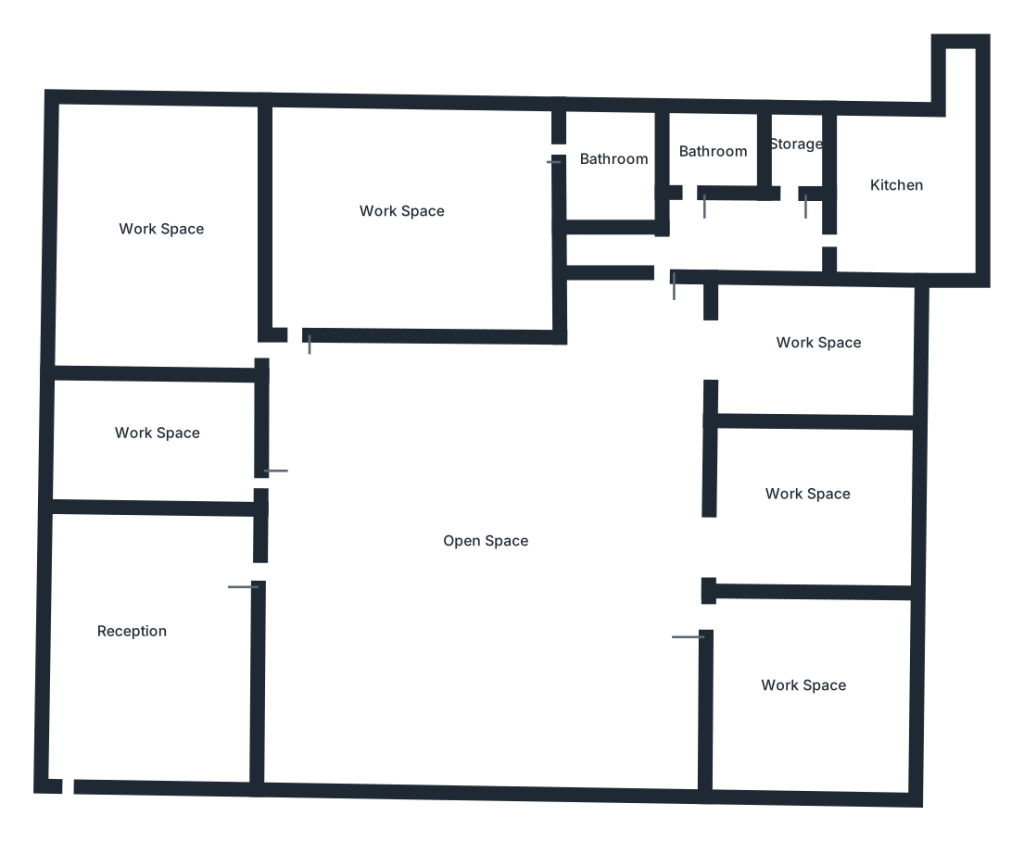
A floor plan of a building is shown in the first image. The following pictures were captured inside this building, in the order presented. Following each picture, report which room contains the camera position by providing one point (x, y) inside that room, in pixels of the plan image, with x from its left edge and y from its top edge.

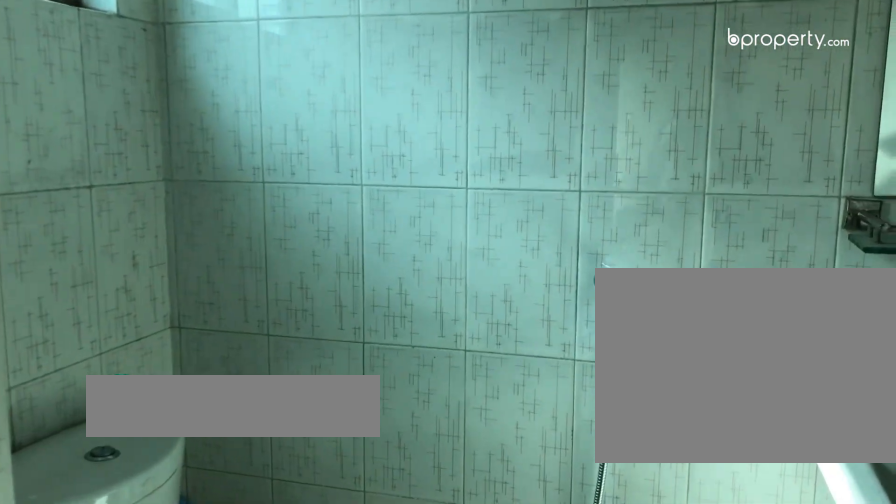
(611, 177)
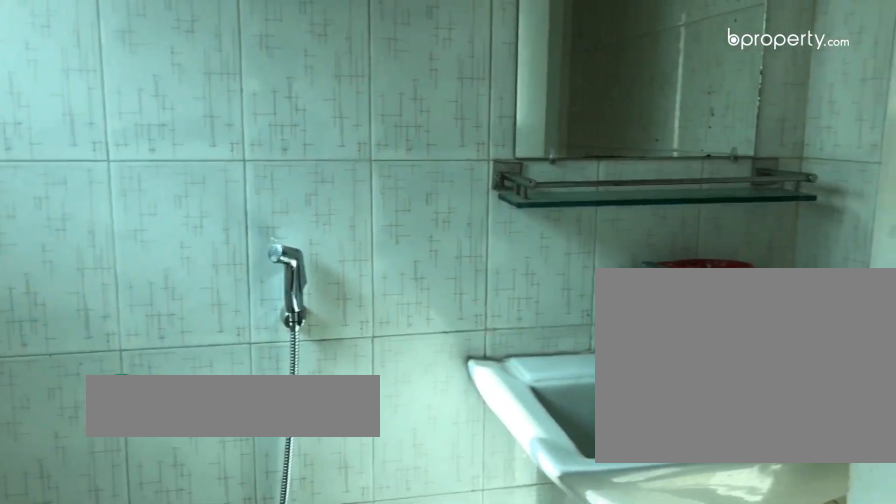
(611, 177)
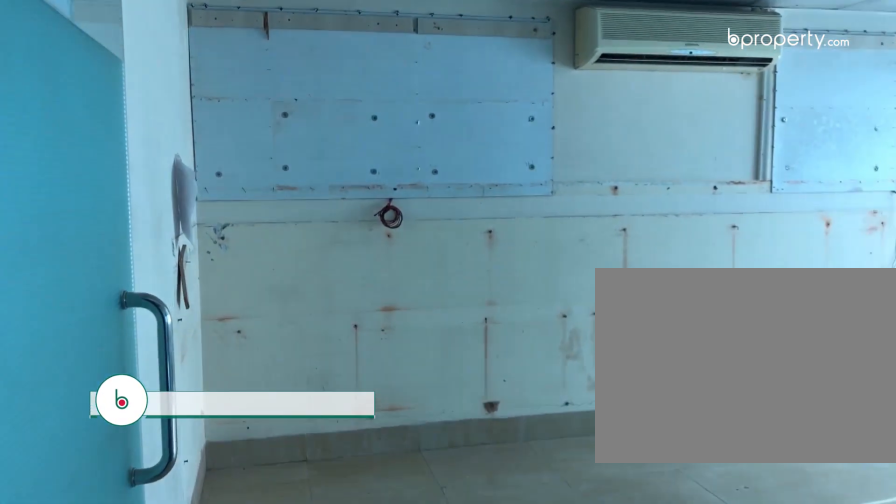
(161, 204)
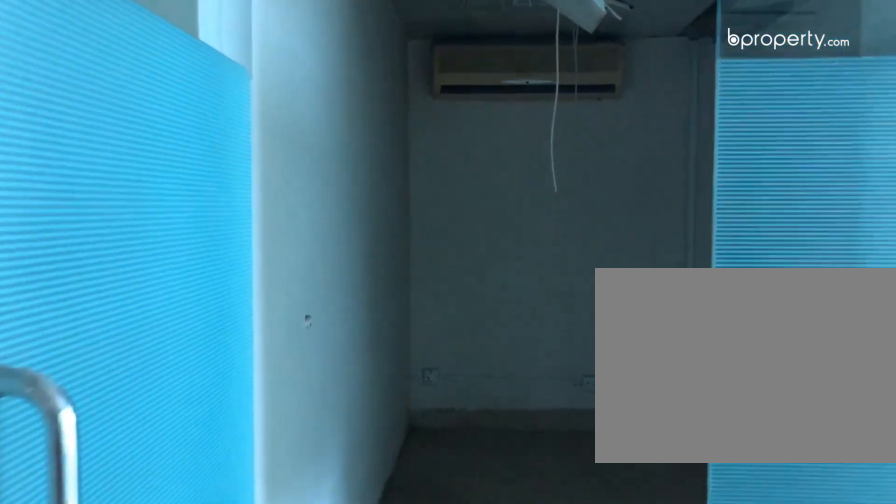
(166, 469)
